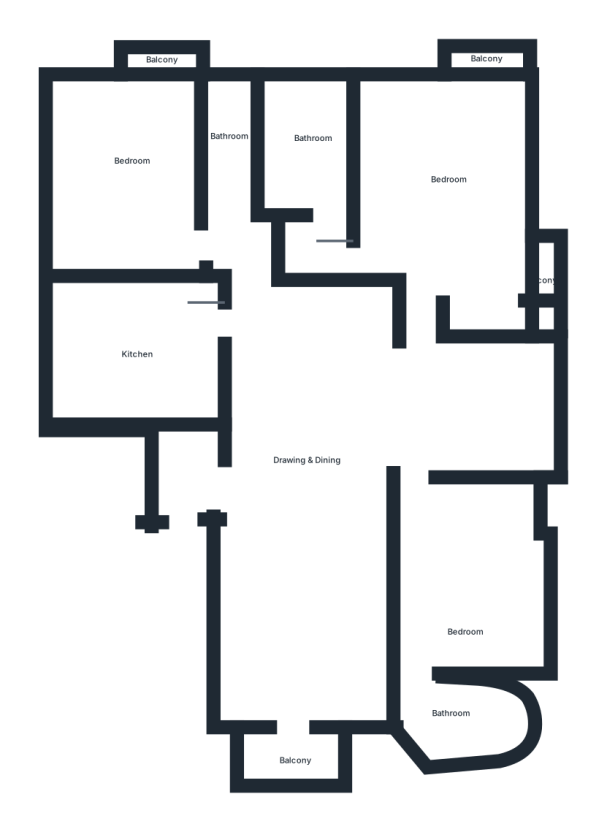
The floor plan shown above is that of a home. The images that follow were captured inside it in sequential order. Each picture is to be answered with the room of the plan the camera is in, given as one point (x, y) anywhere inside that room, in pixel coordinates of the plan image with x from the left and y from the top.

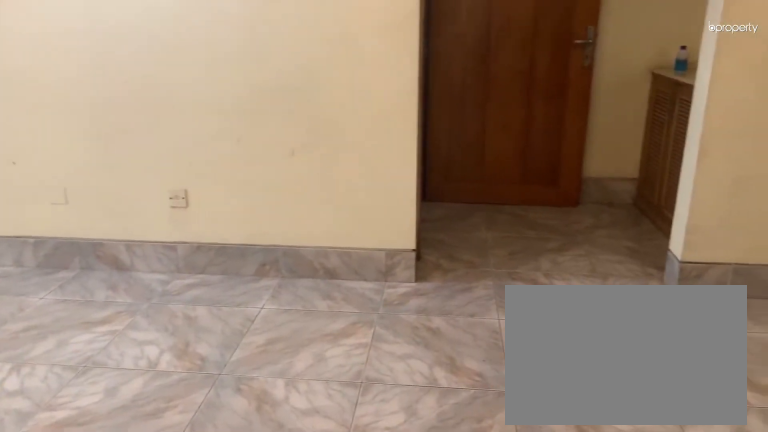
(308, 447)
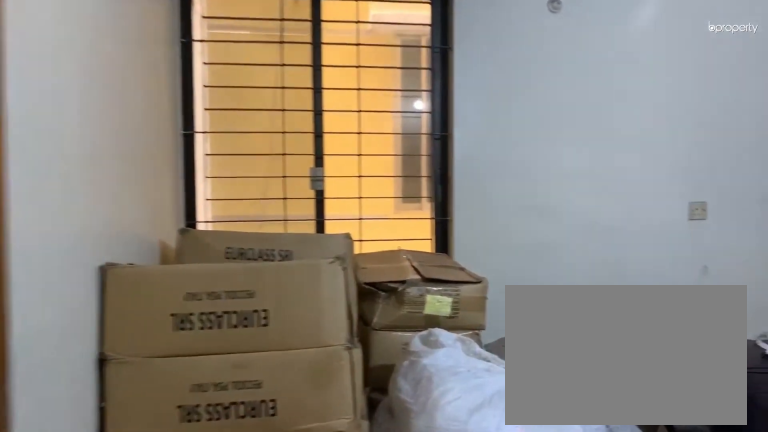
(134, 165)
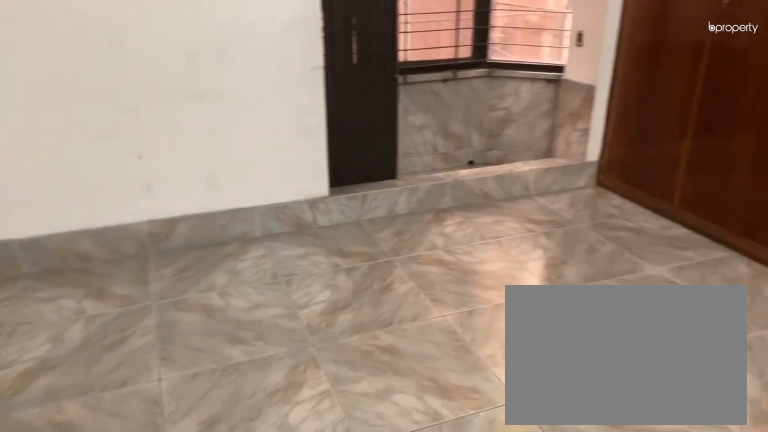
(449, 181)
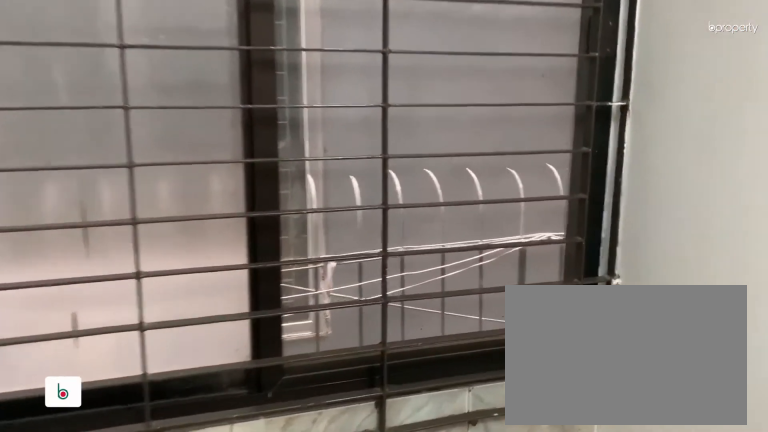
(551, 280)
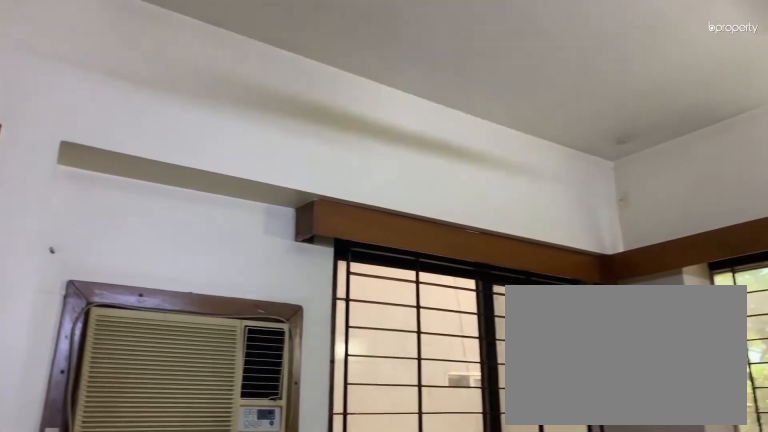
(466, 591)
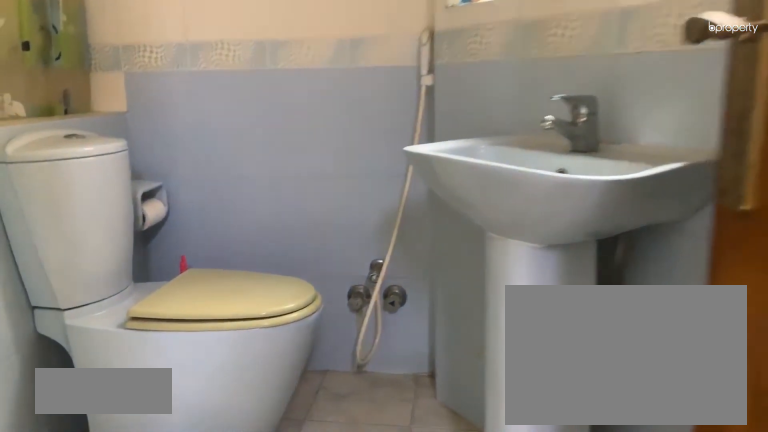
(466, 721)
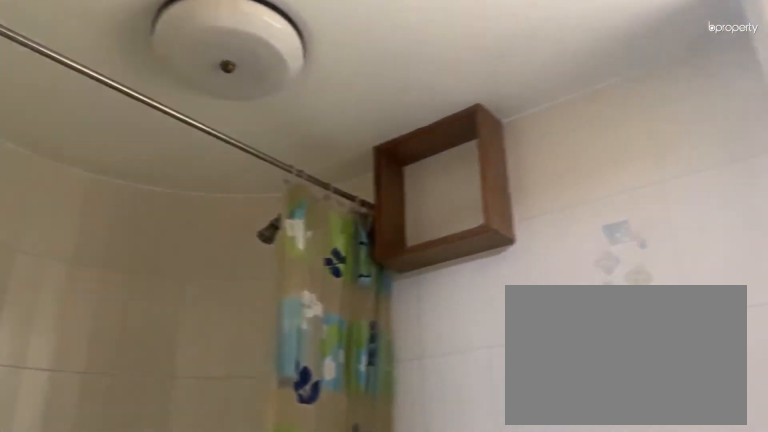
(466, 721)
